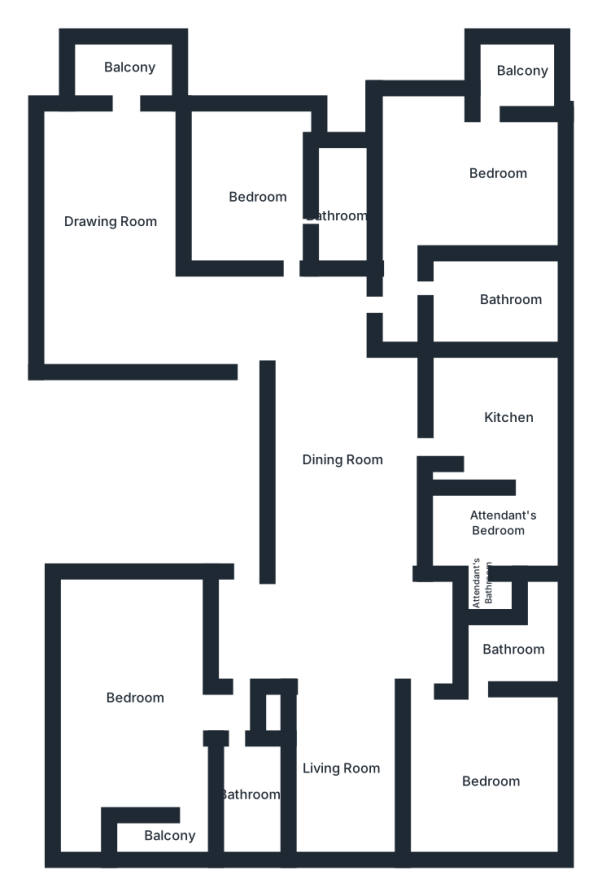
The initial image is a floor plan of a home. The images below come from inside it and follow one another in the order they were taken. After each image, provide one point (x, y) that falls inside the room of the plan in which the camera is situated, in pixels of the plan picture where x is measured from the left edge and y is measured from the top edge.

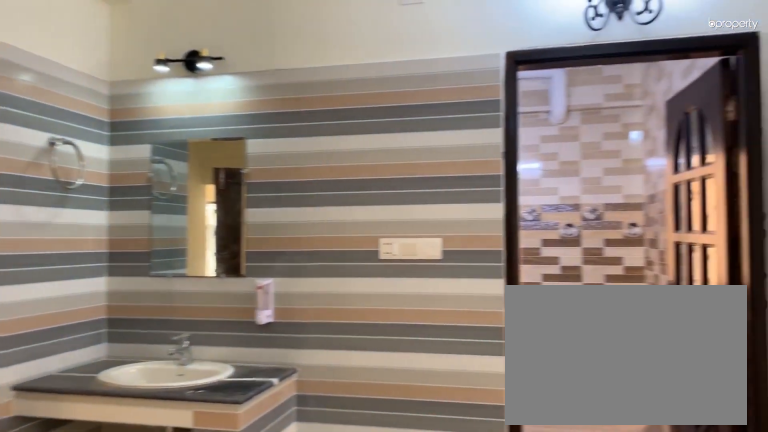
(342, 473)
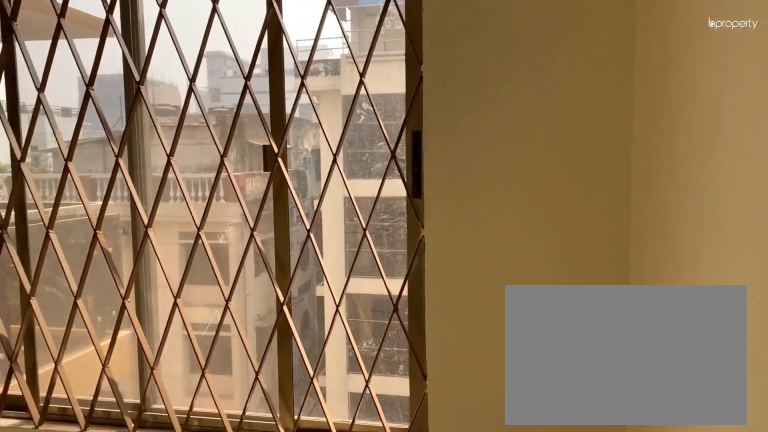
(254, 192)
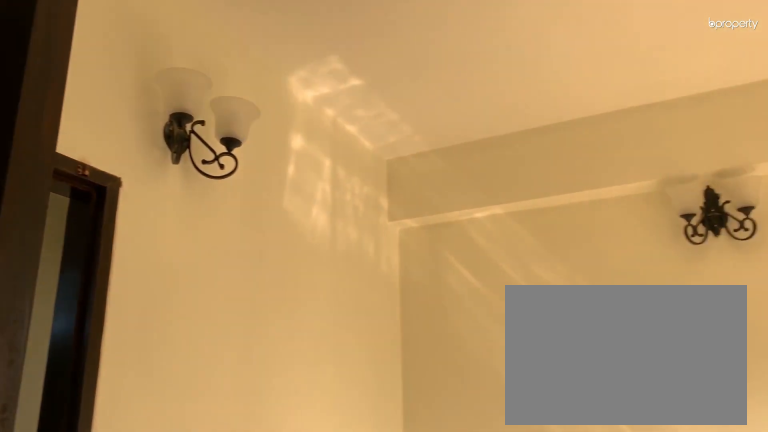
(269, 204)
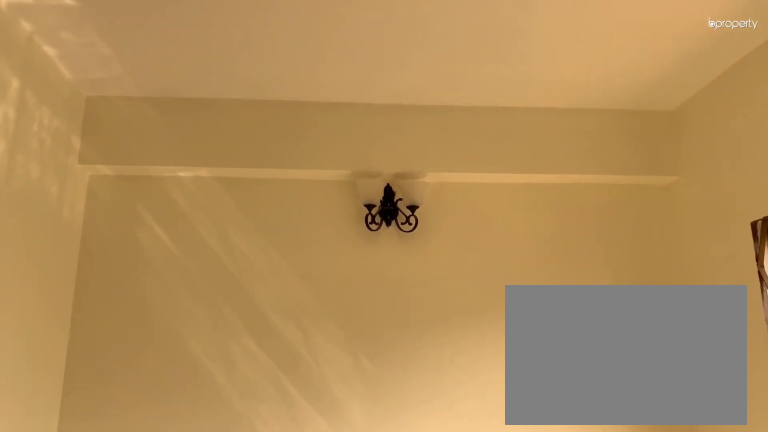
(269, 204)
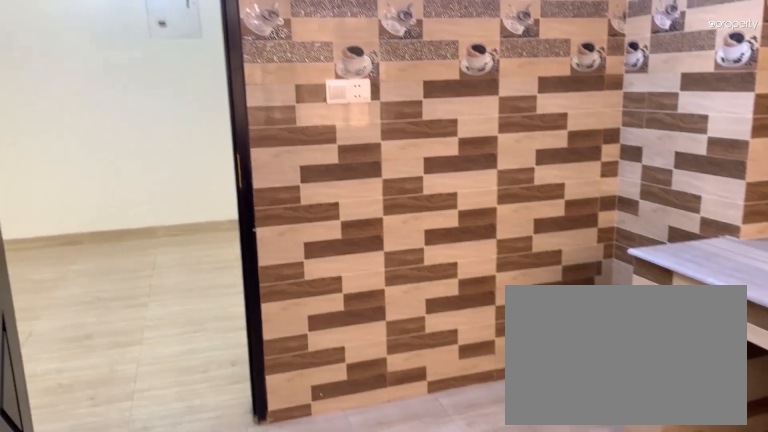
(470, 440)
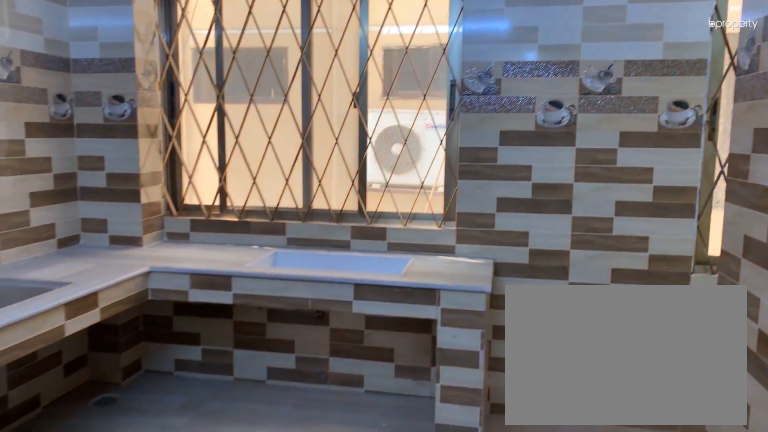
(454, 448)
